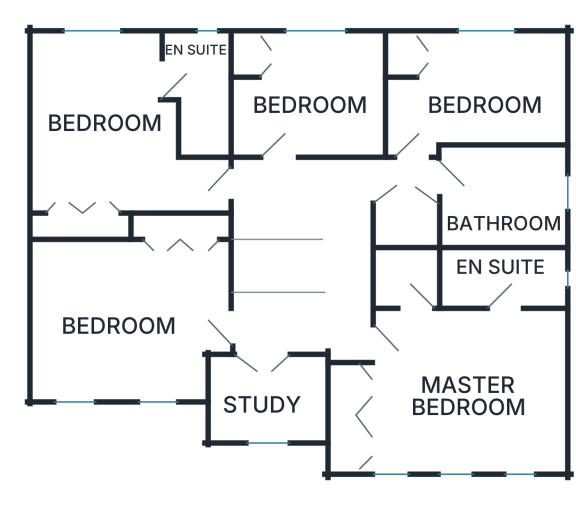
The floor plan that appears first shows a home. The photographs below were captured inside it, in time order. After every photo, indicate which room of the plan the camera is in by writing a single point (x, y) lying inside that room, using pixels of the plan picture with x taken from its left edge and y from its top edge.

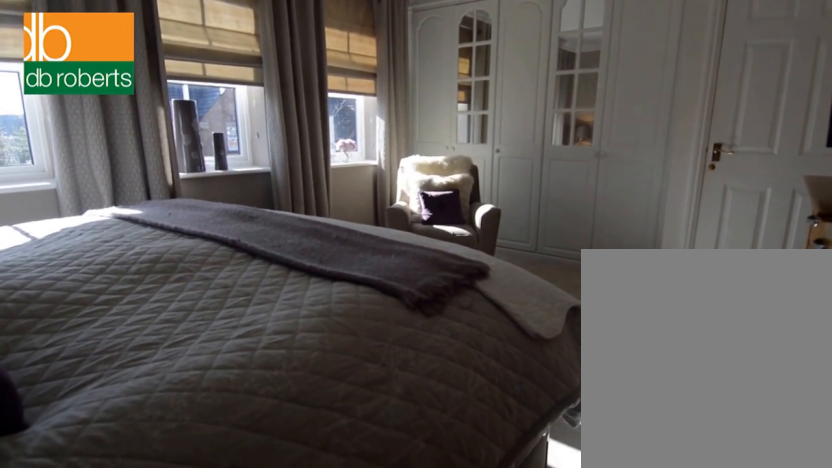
(448, 382)
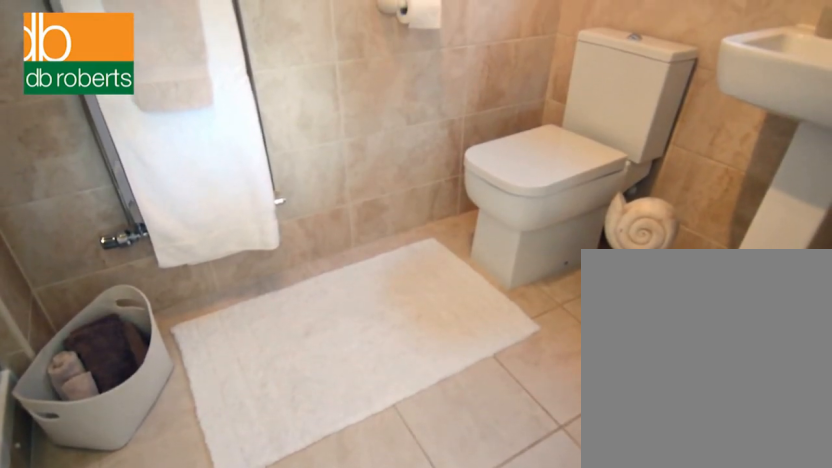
(502, 276)
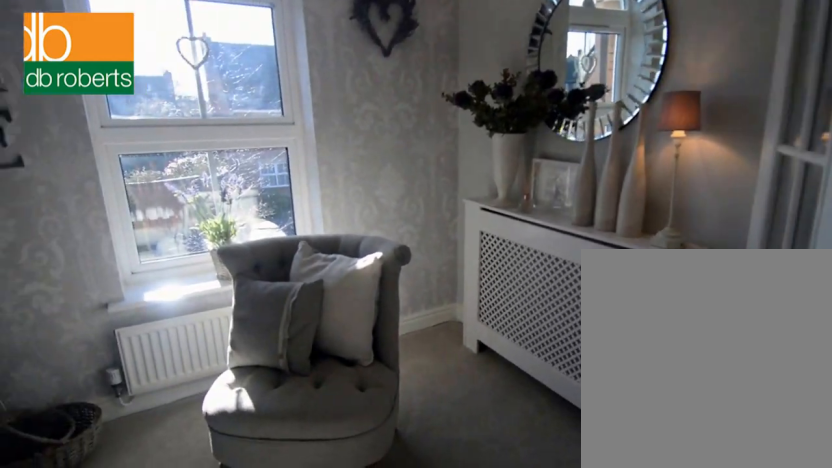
(266, 399)
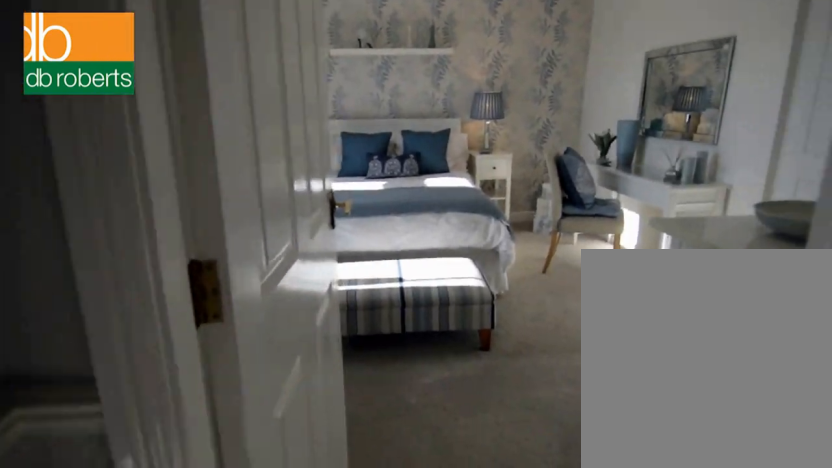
(133, 311)
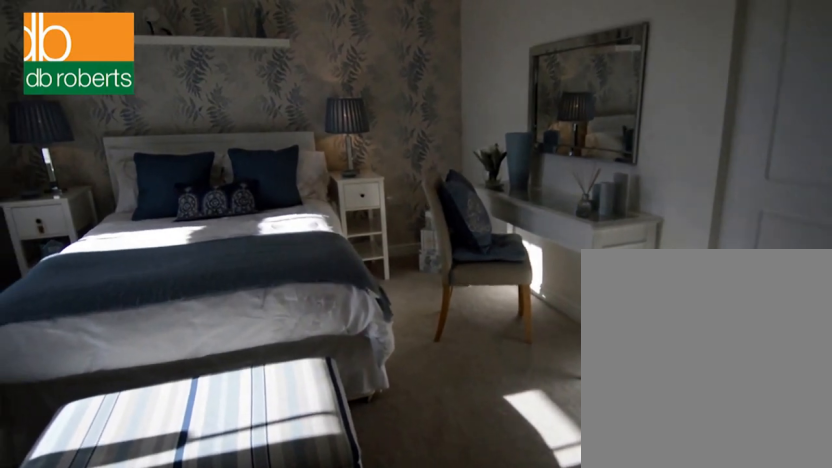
(133, 311)
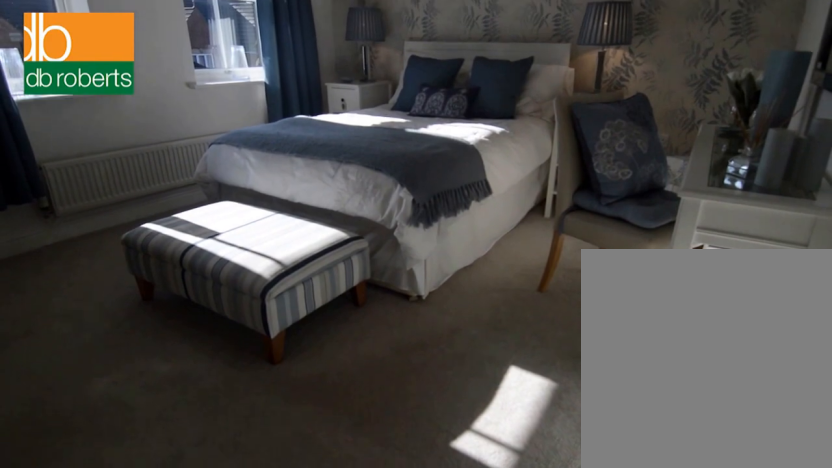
(133, 311)
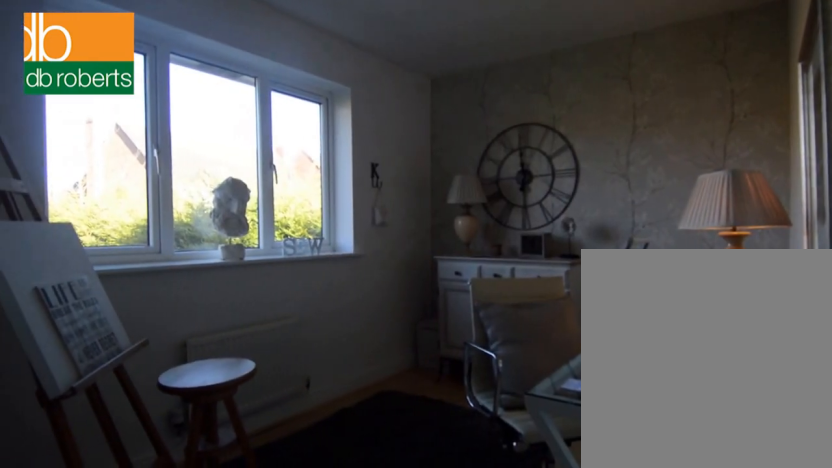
(473, 89)
